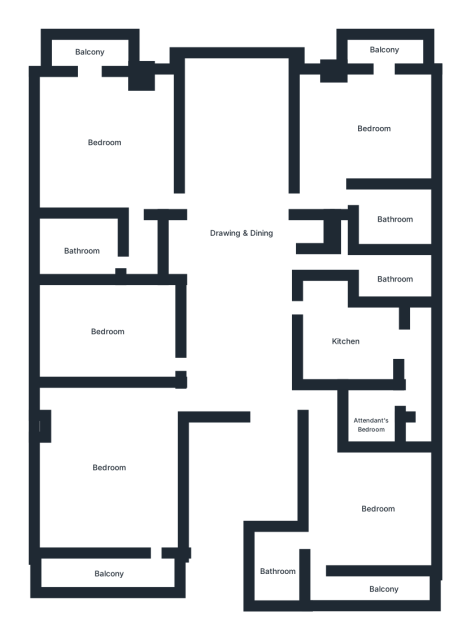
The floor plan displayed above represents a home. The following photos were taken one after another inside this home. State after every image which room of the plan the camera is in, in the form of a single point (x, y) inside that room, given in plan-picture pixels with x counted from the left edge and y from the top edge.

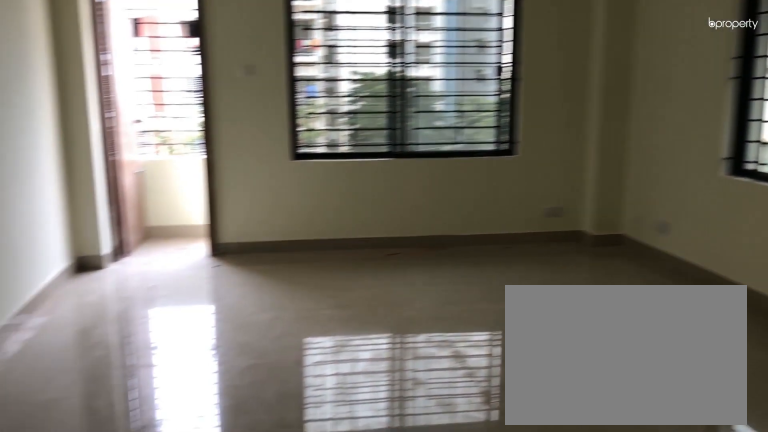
(109, 463)
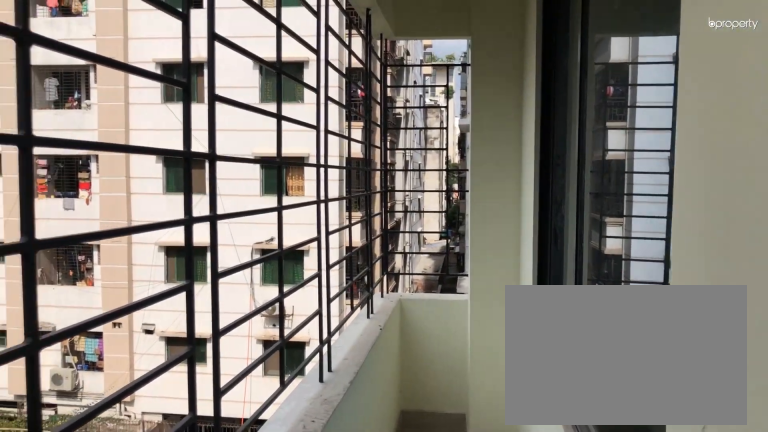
(106, 569)
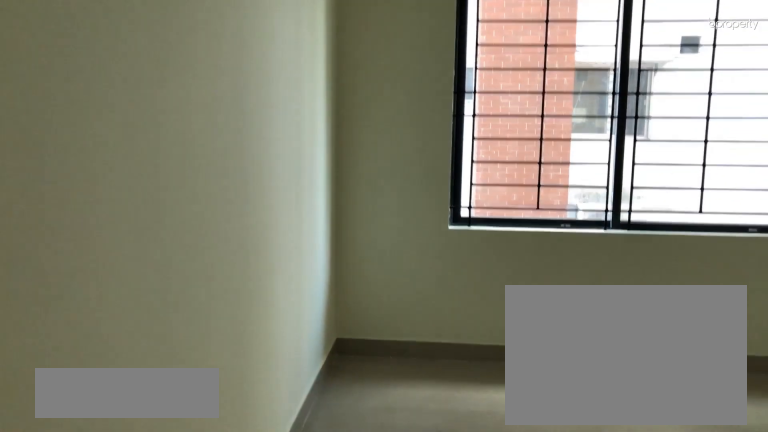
(105, 332)
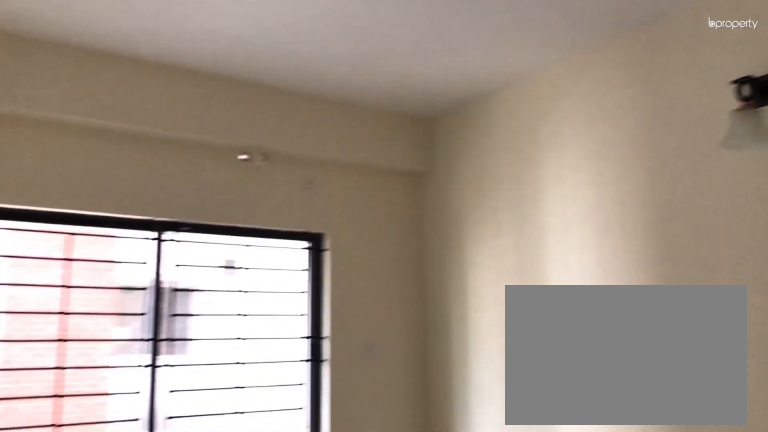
(105, 332)
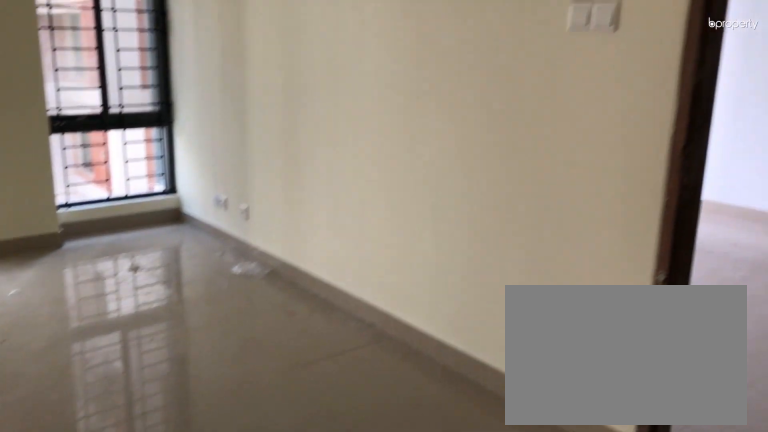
(102, 138)
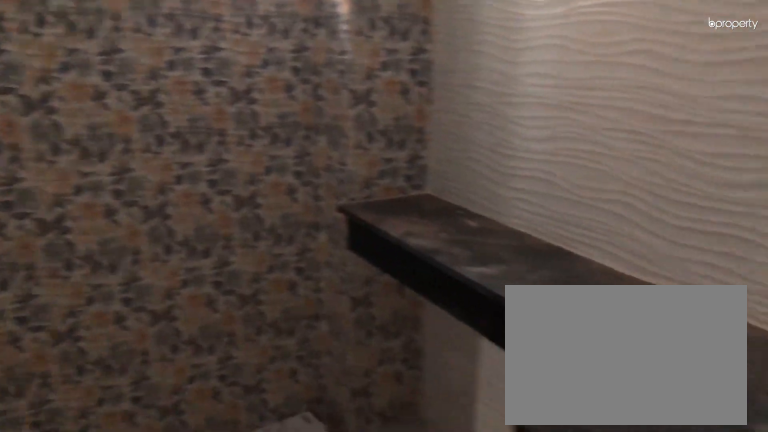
(81, 246)
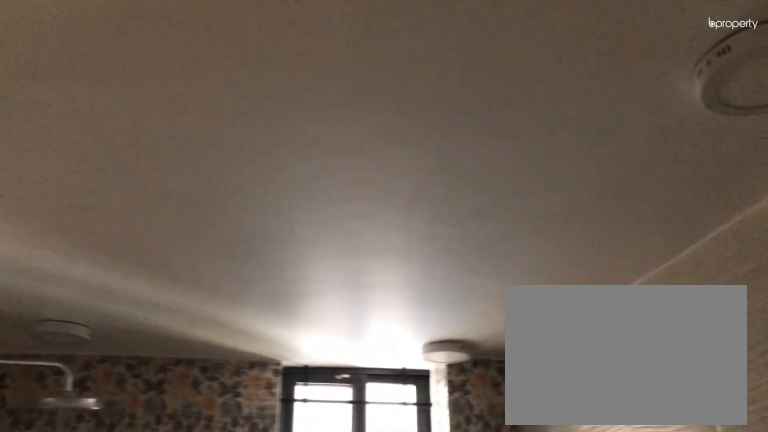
(81, 246)
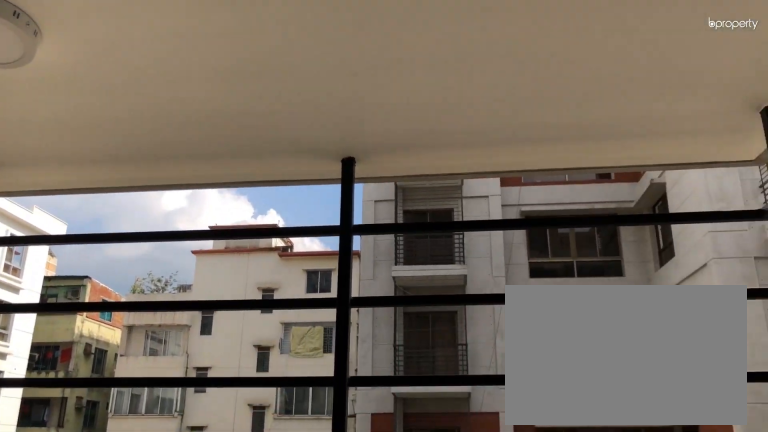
(87, 49)
